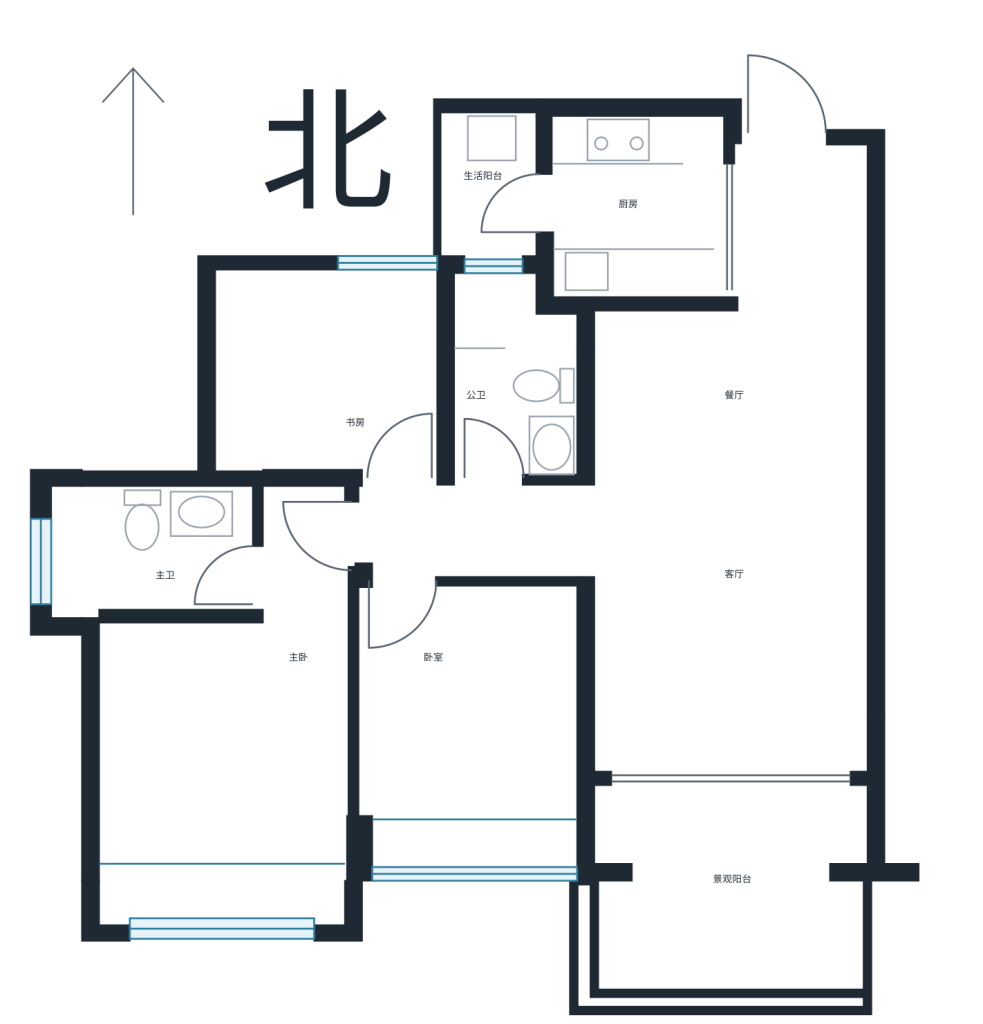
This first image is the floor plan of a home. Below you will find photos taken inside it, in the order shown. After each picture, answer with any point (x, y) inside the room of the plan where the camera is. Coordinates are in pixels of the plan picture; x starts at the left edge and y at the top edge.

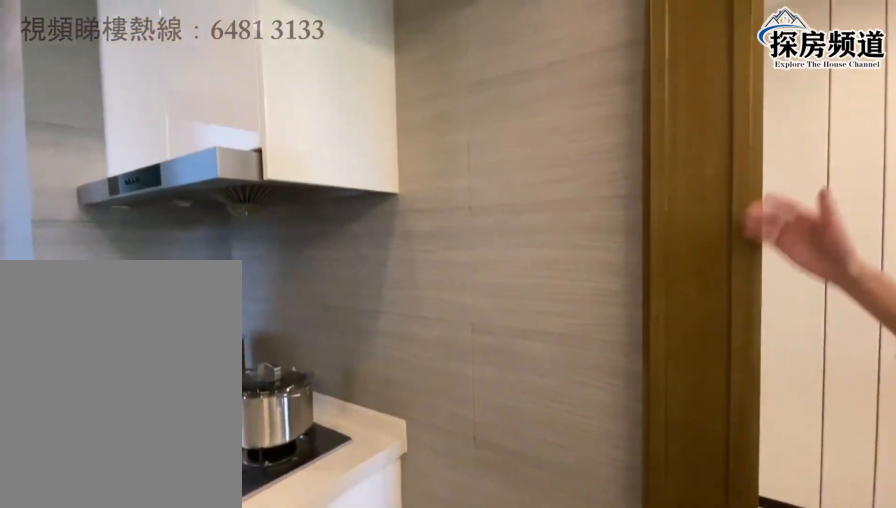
(663, 225)
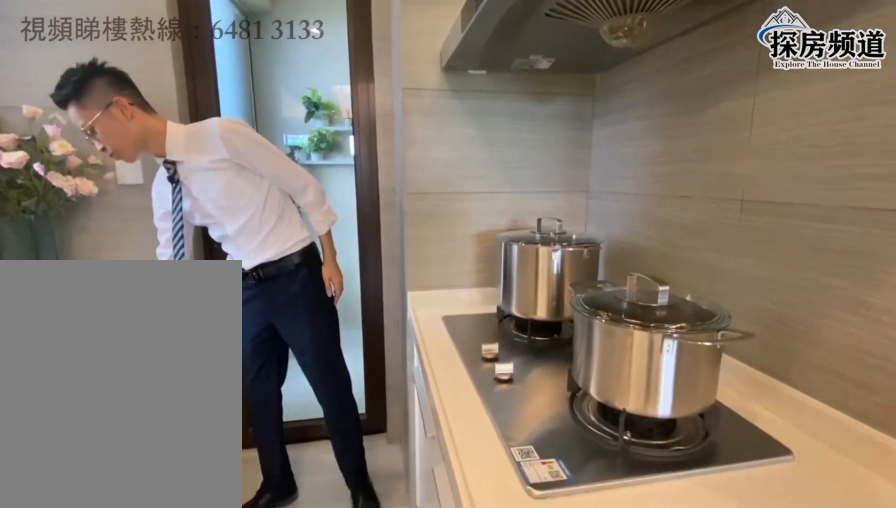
(661, 235)
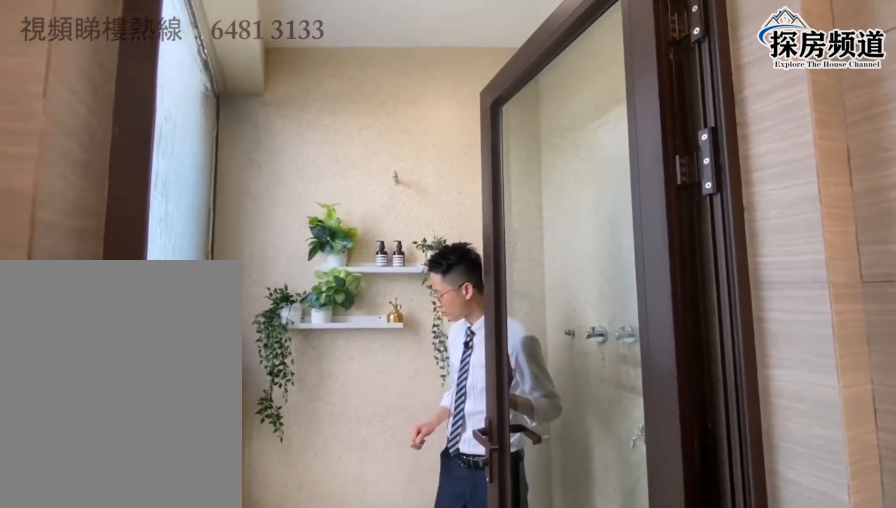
(499, 186)
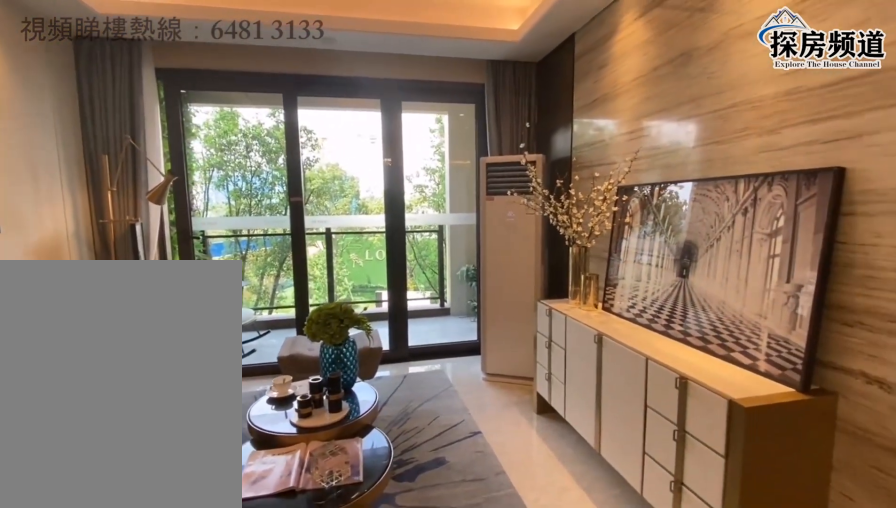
(729, 612)
